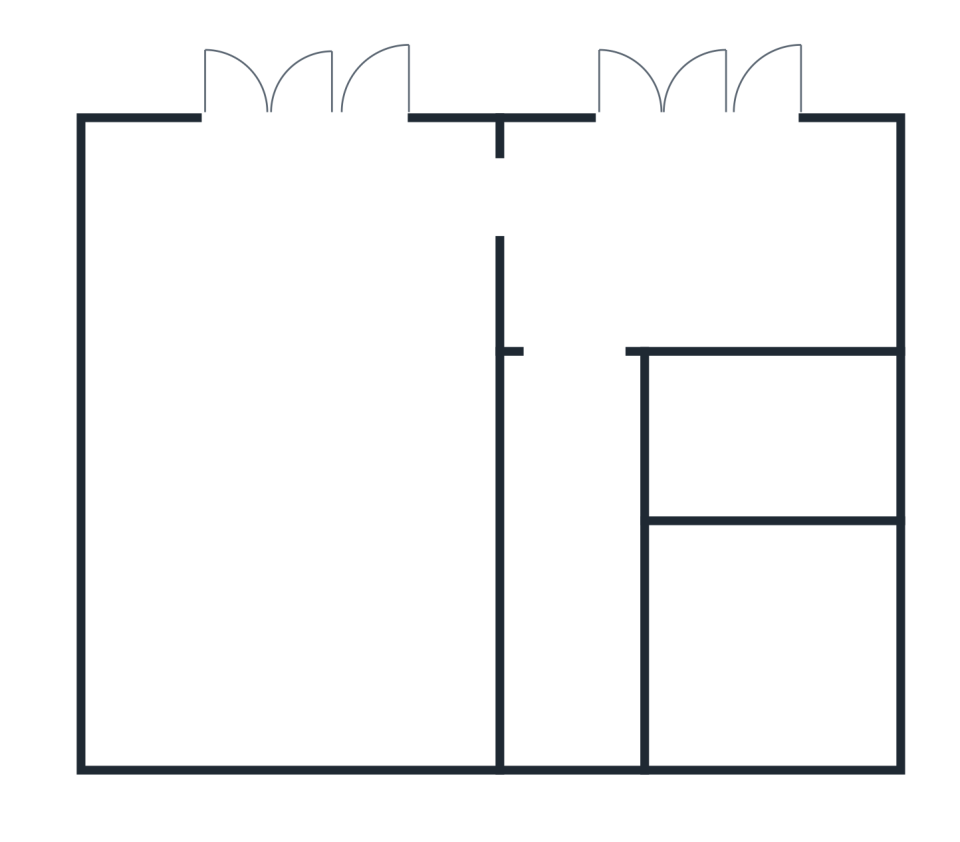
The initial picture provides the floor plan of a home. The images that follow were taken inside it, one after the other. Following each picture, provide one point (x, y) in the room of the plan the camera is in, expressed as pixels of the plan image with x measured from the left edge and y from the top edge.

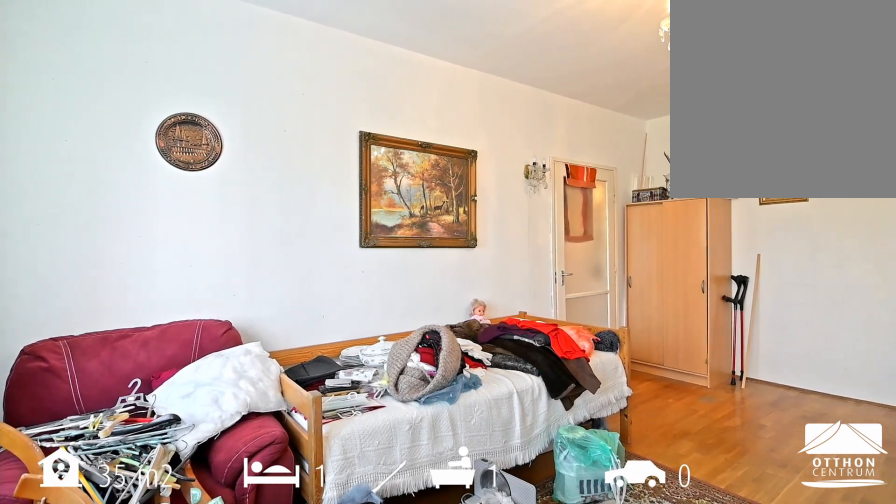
(299, 438)
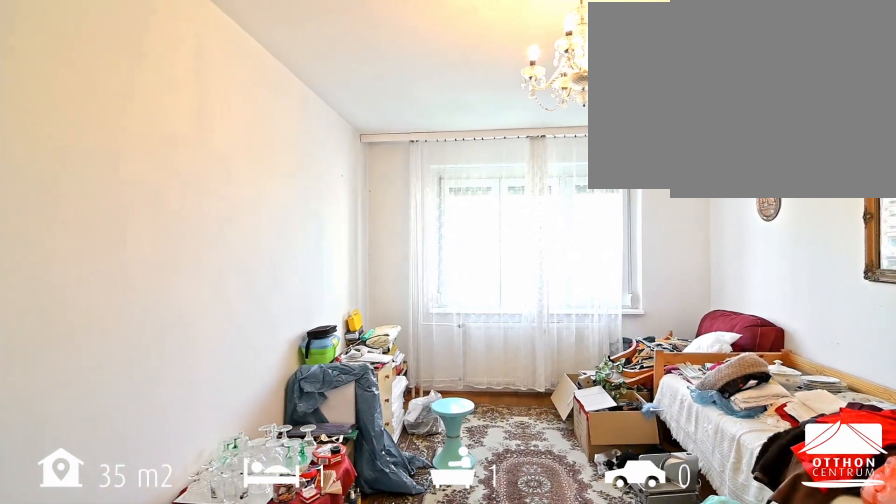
(299, 438)
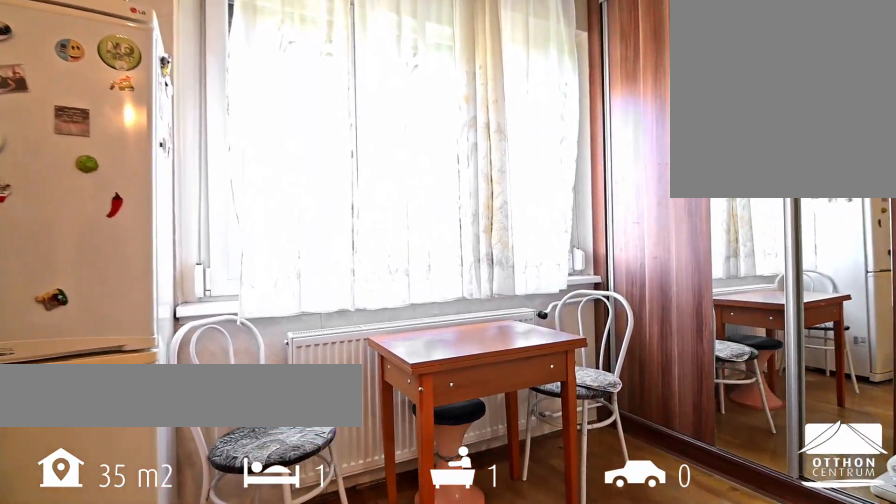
(709, 250)
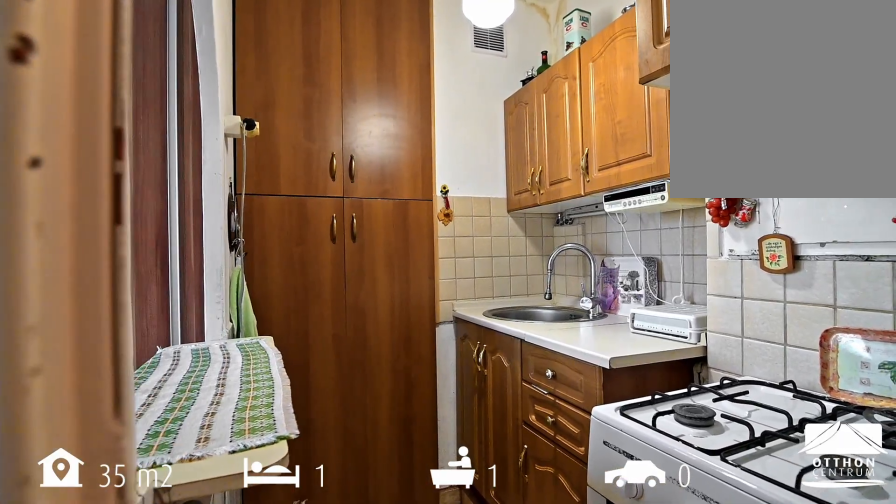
(783, 437)
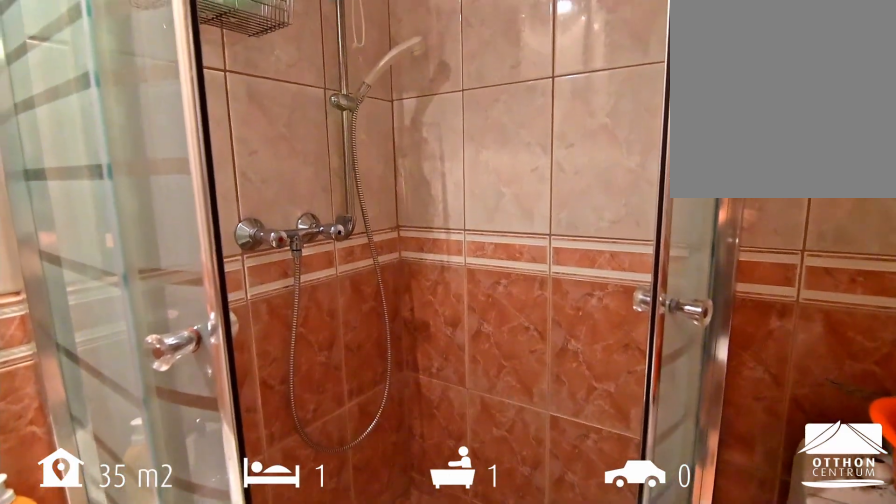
(784, 654)
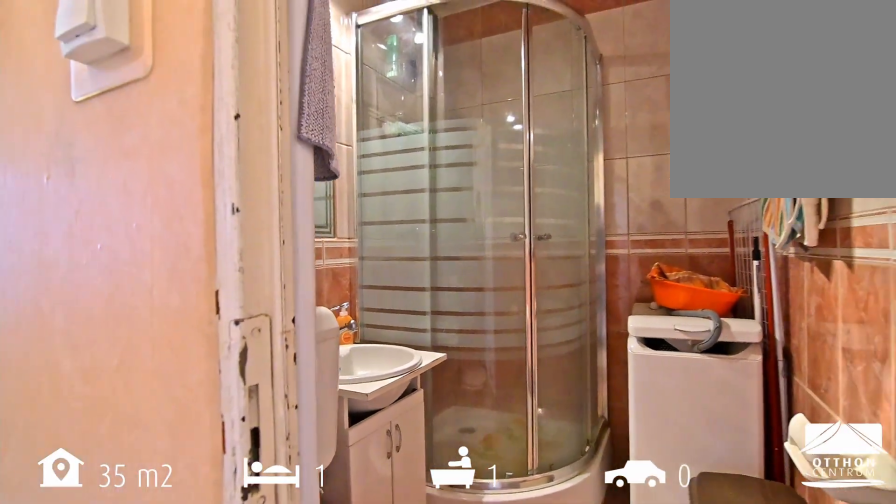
(784, 655)
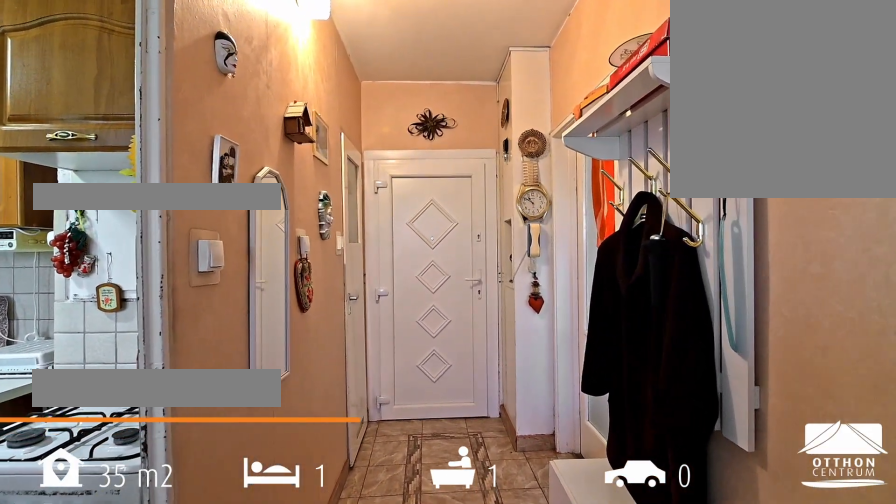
(589, 552)
